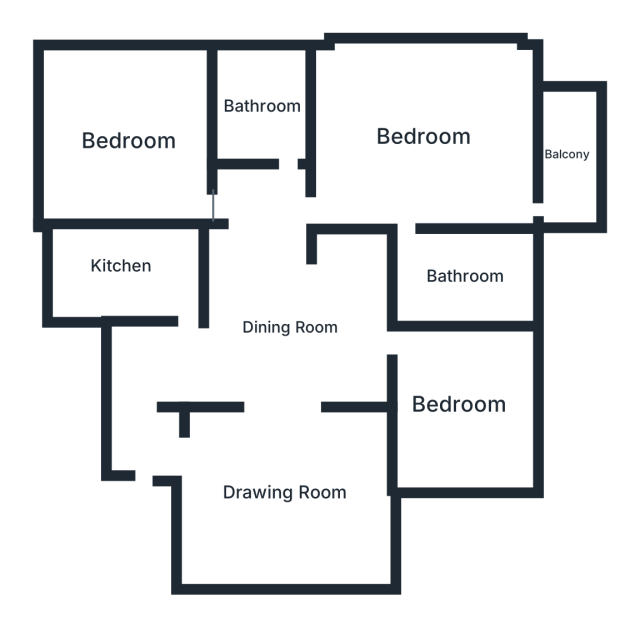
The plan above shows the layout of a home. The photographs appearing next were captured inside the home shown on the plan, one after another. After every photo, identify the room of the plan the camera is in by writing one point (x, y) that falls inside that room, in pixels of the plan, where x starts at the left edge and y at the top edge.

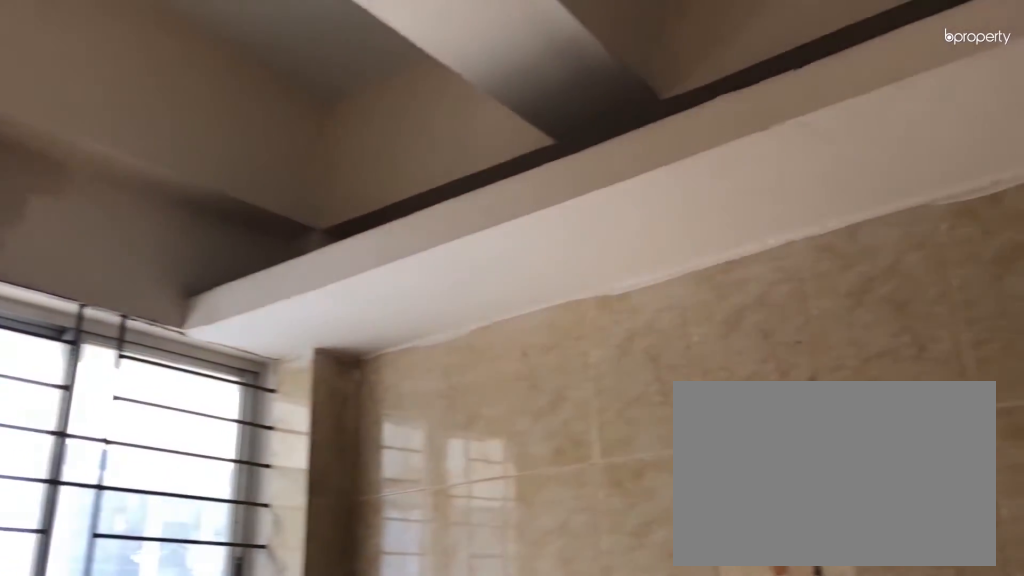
(121, 267)
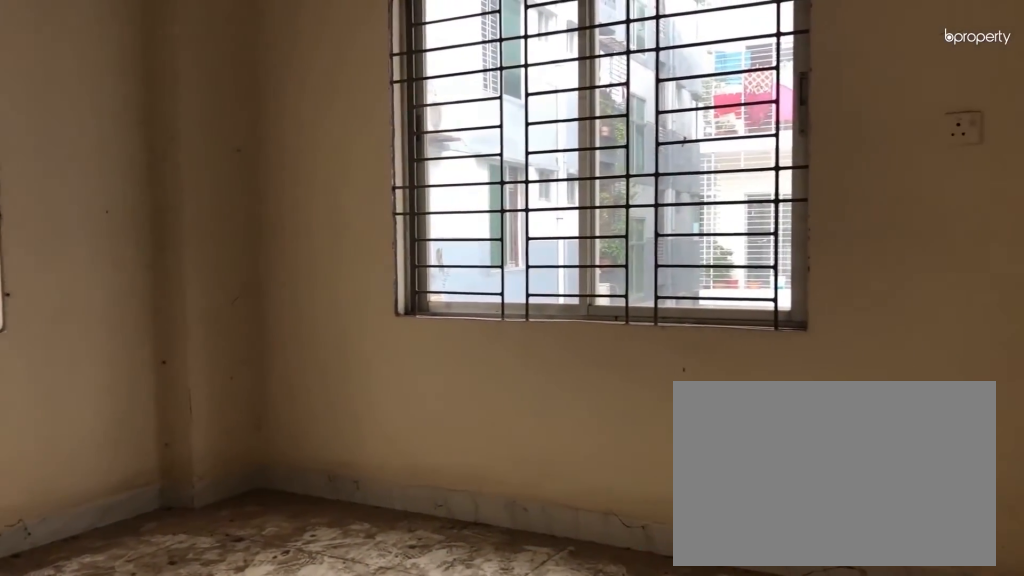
(125, 142)
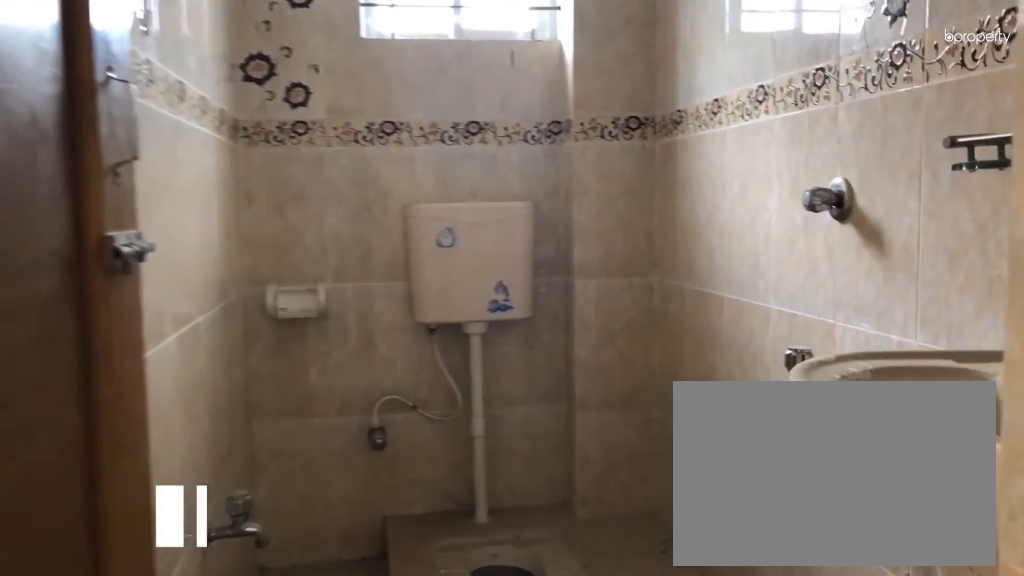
(265, 104)
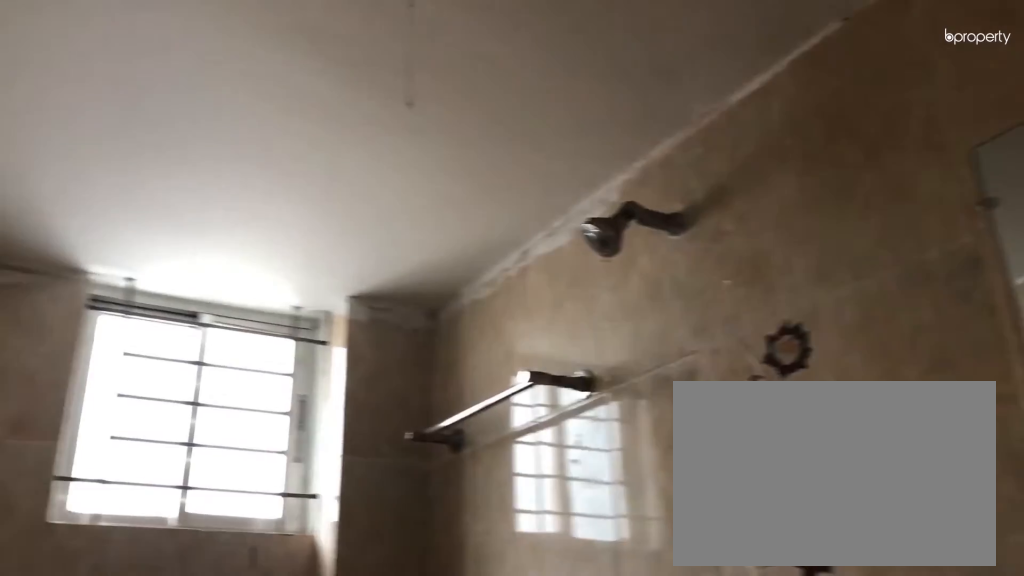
(265, 104)
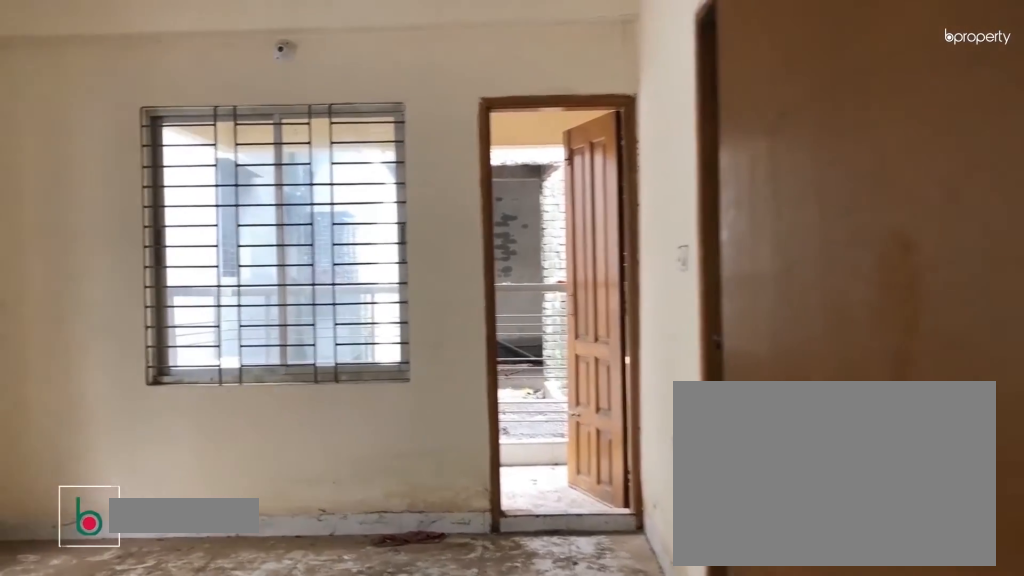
(425, 138)
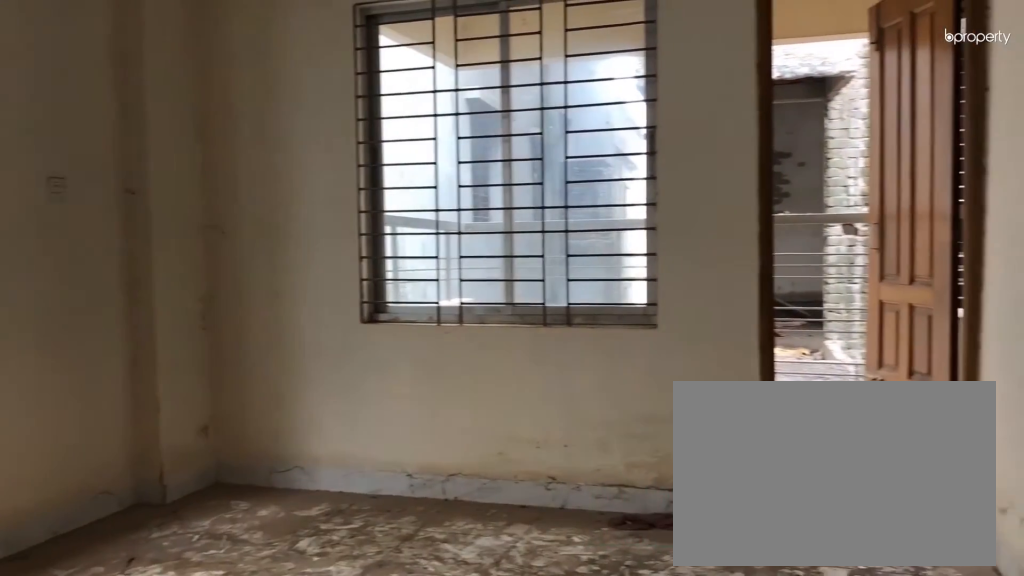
(425, 138)
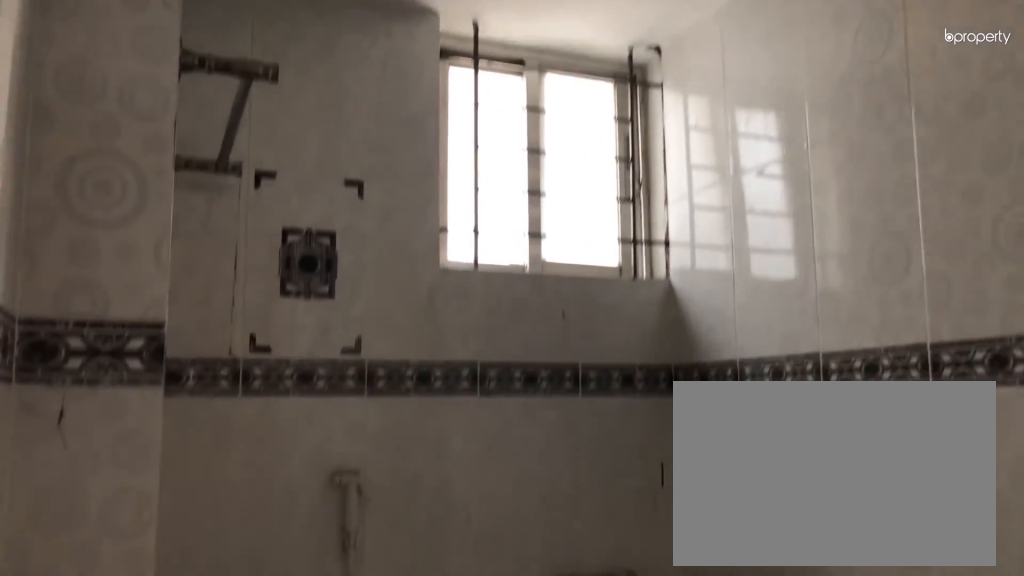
(460, 275)
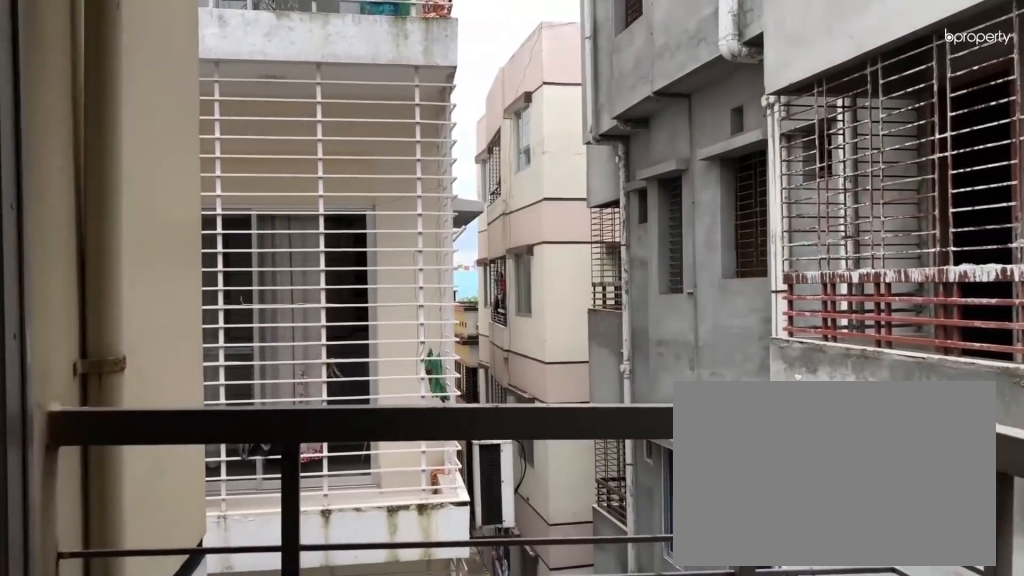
(567, 153)
